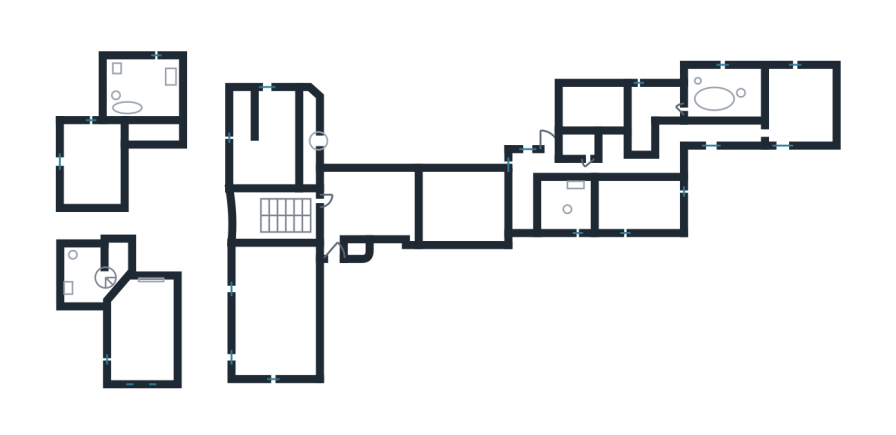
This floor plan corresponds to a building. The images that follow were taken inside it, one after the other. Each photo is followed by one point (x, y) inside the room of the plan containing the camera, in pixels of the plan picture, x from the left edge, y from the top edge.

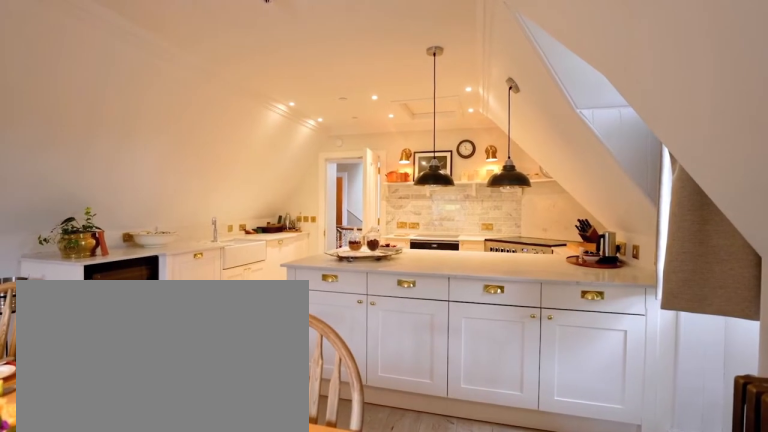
(265, 136)
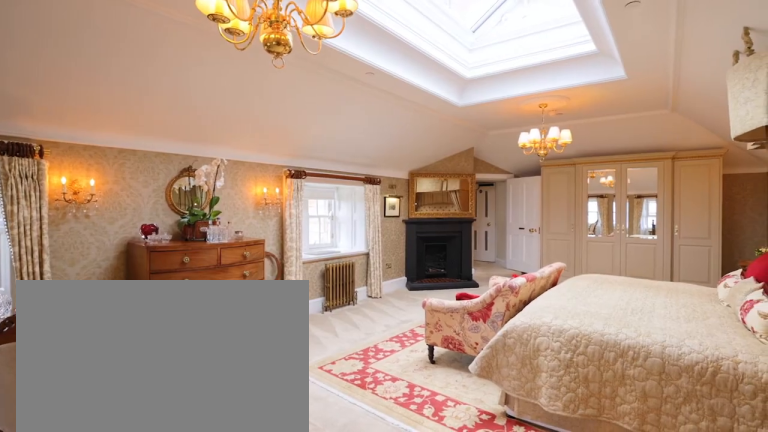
(142, 329)
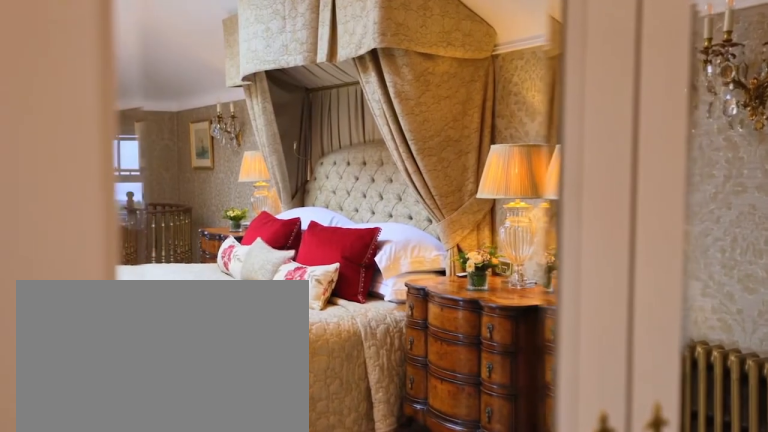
(142, 329)
